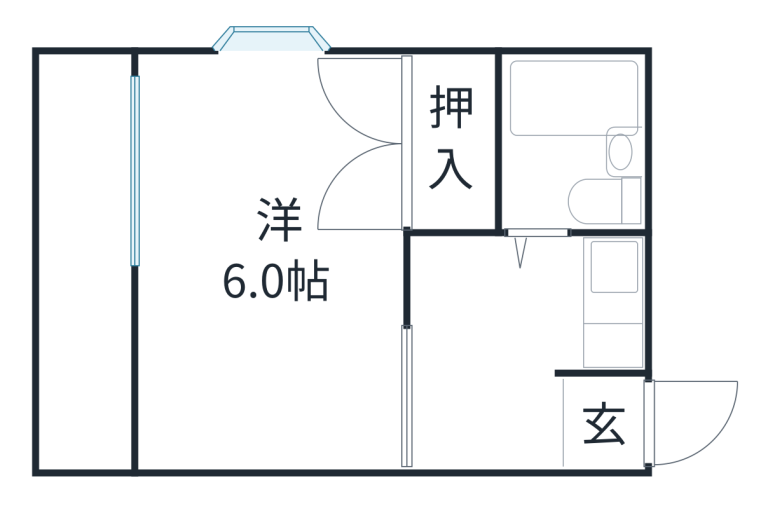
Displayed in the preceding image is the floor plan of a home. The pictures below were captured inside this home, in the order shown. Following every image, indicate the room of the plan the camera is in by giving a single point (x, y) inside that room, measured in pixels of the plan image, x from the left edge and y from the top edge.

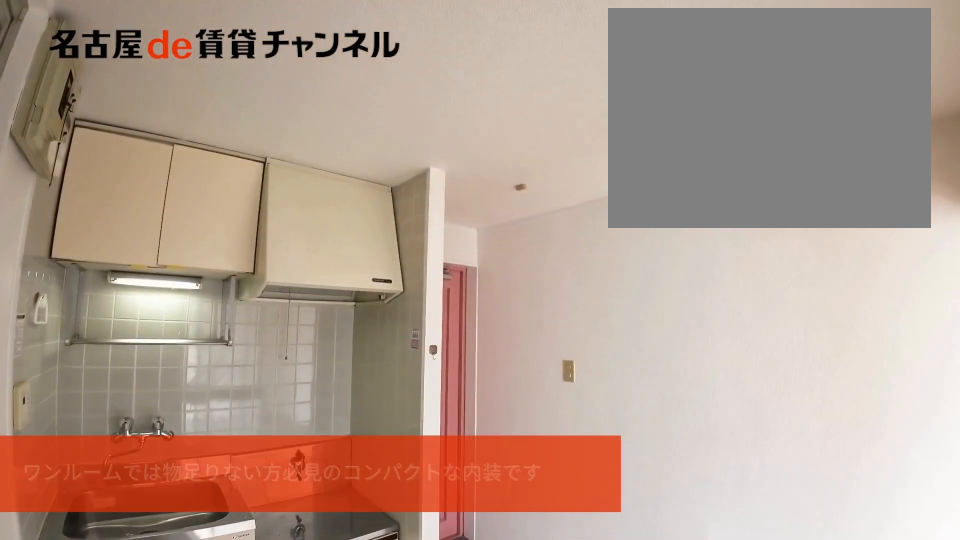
(489, 350)
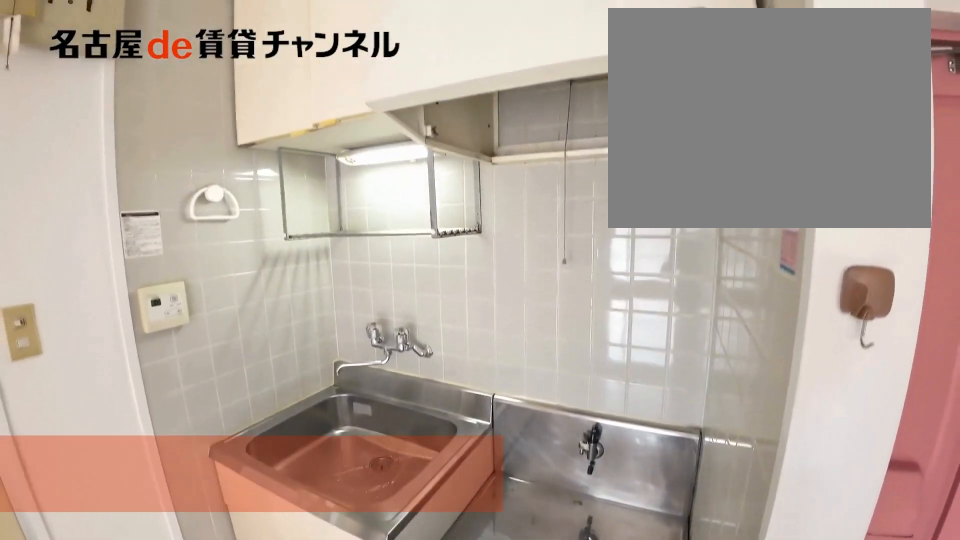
(618, 308)
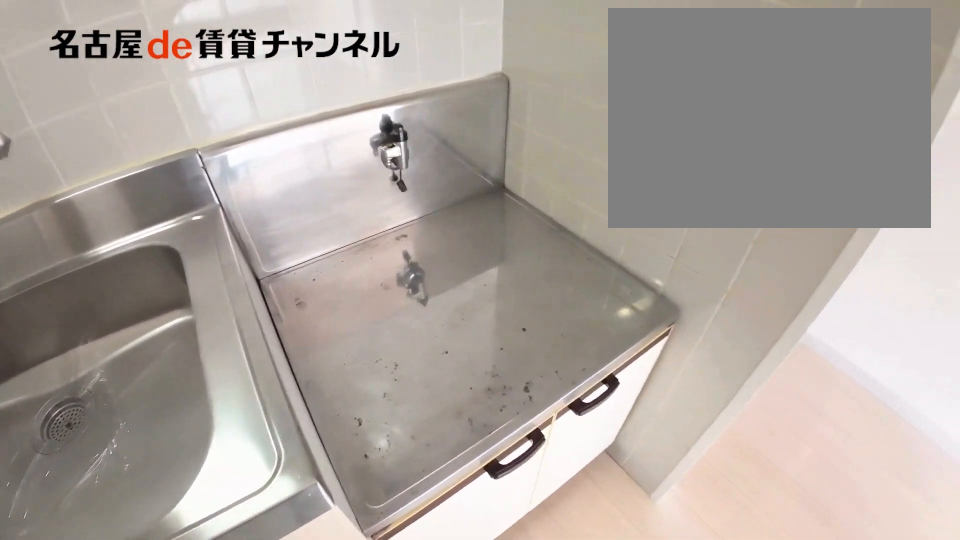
(618, 308)
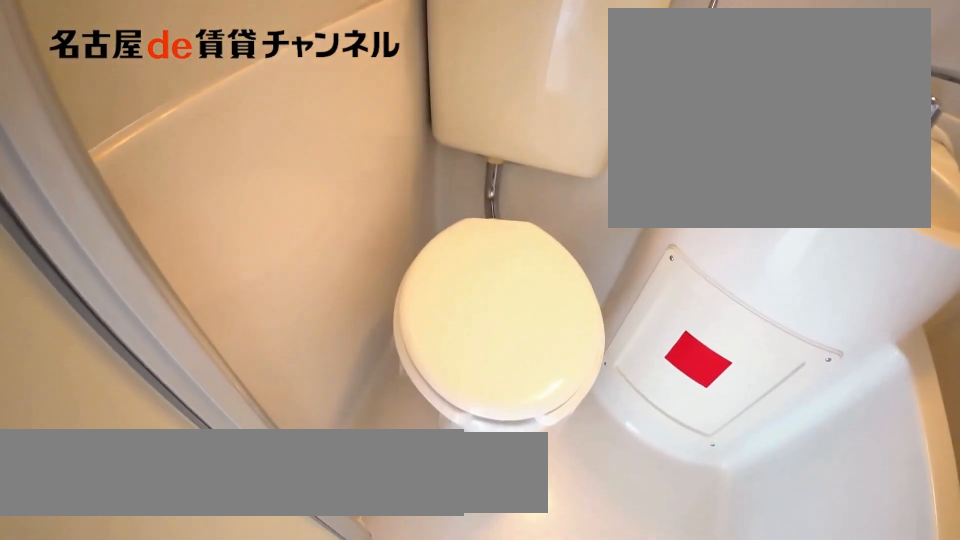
(572, 139)
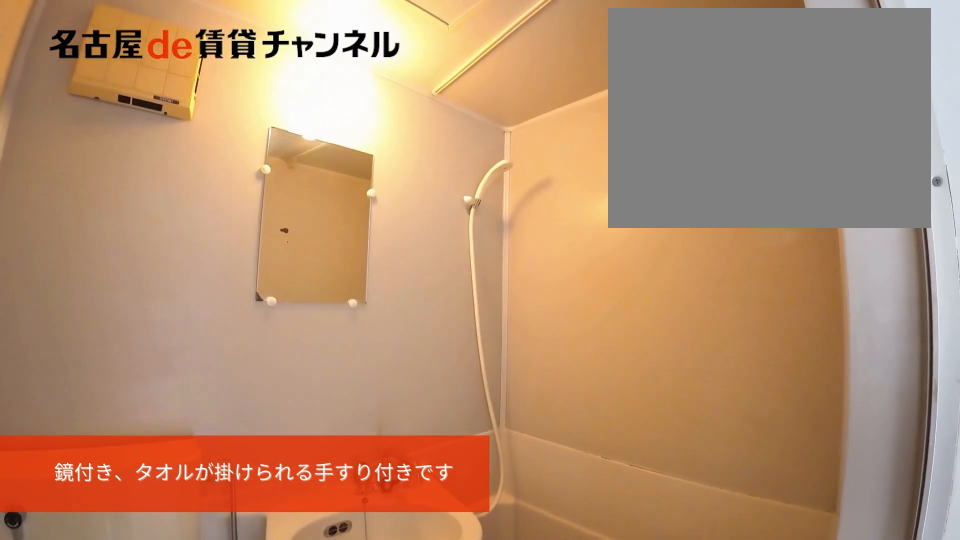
(572, 139)
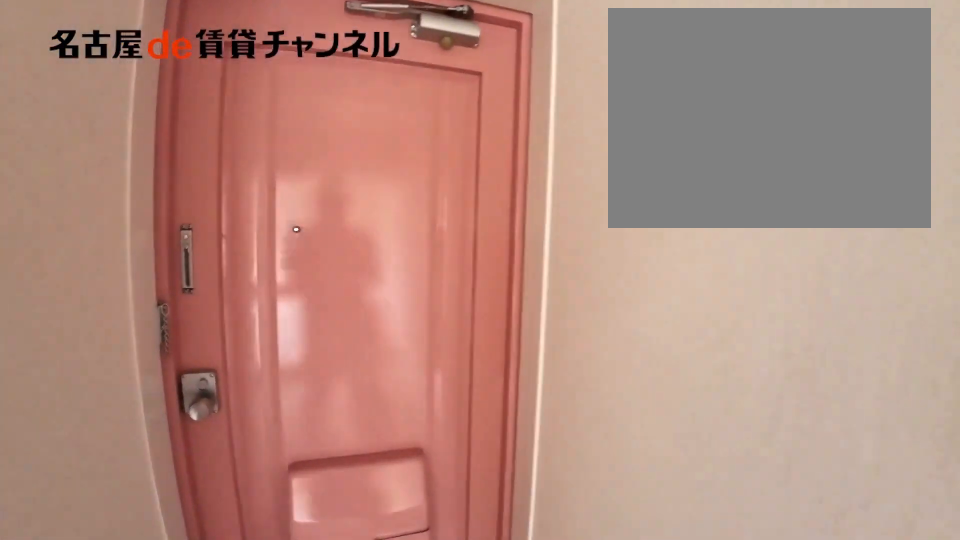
(605, 424)
